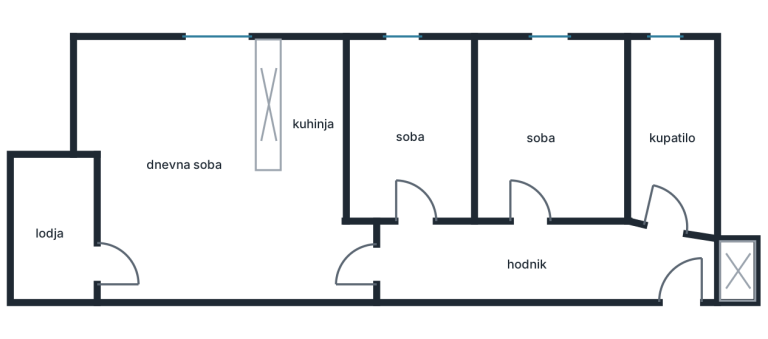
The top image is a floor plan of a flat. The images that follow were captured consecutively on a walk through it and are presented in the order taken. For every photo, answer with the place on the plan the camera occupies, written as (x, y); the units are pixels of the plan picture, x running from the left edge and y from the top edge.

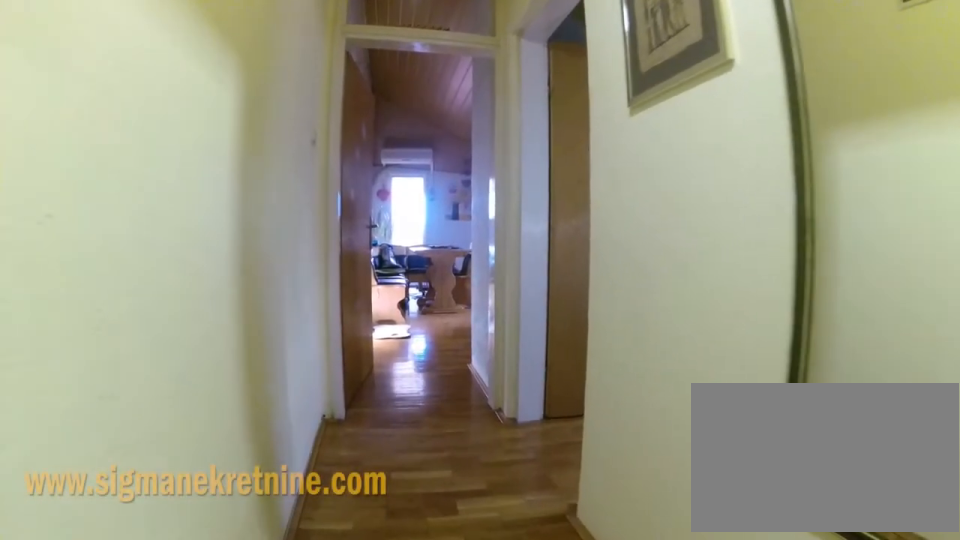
(490, 255)
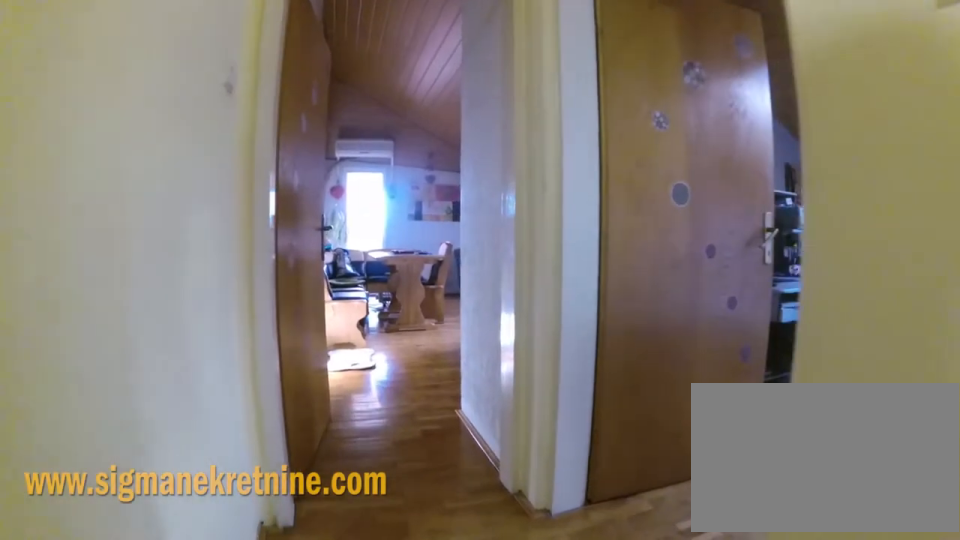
(456, 256)
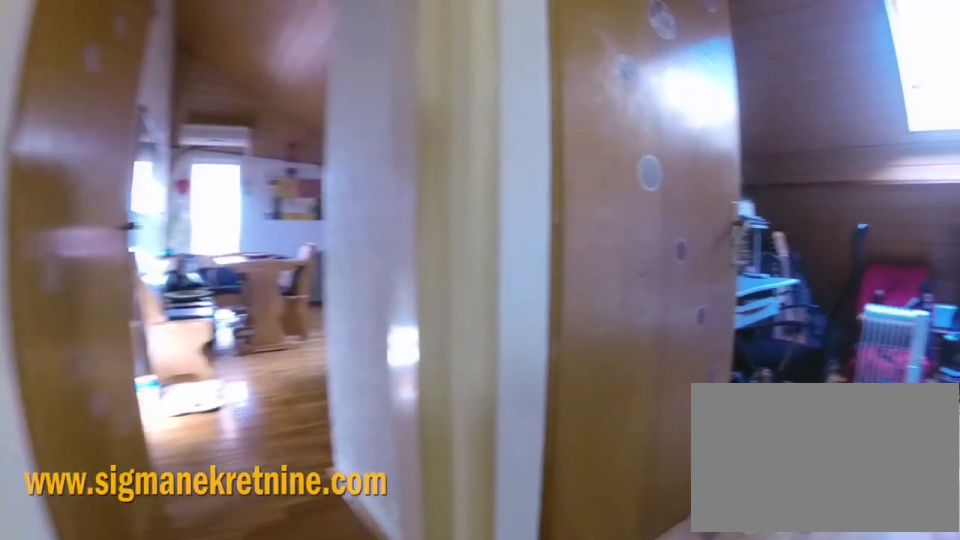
(433, 255)
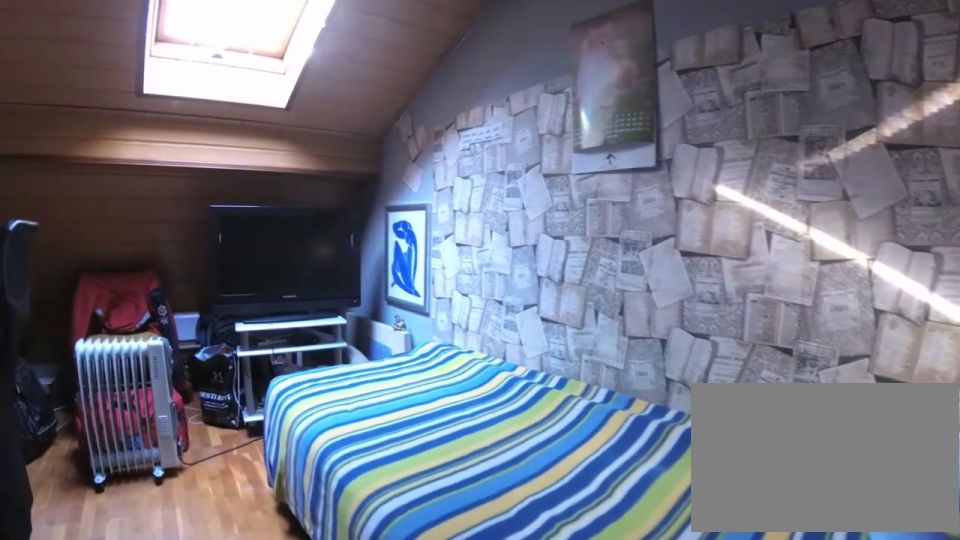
(412, 219)
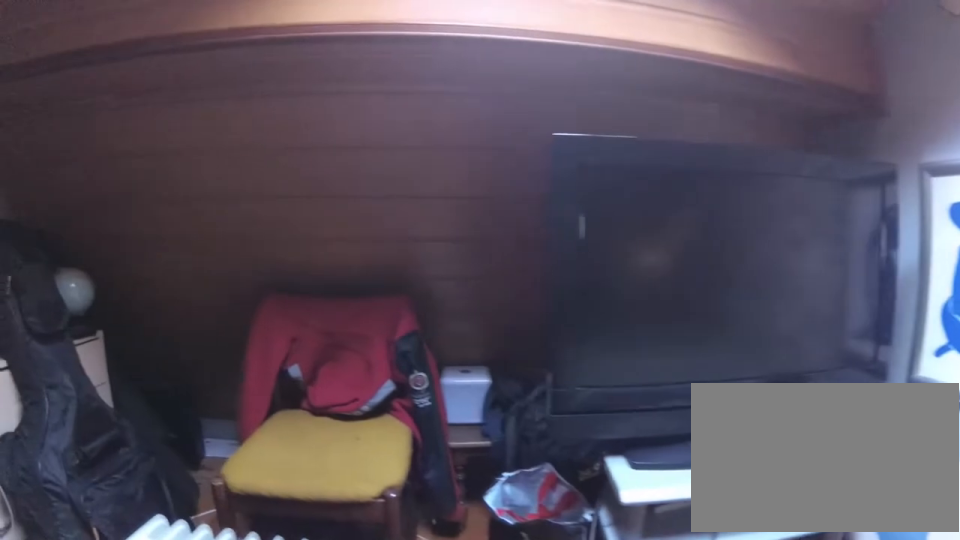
(440, 140)
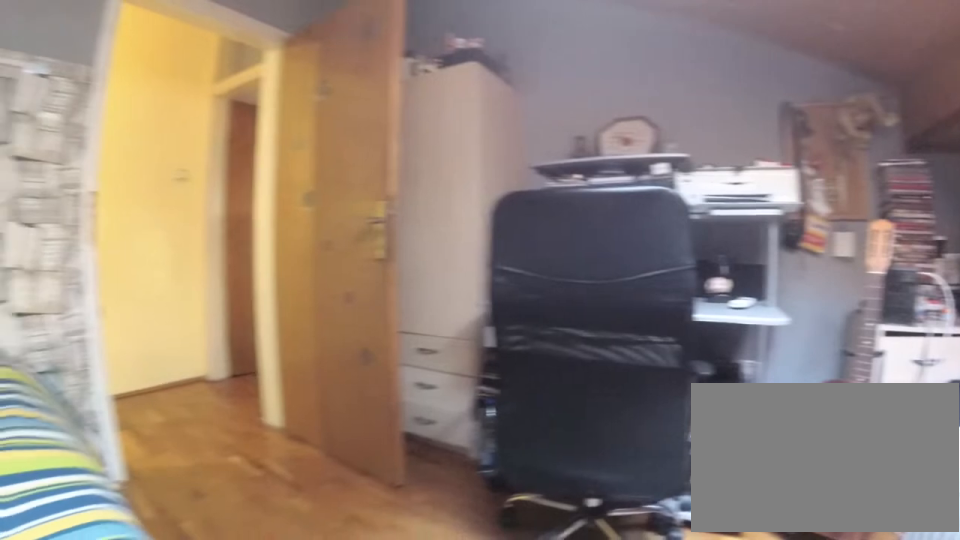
(457, 106)
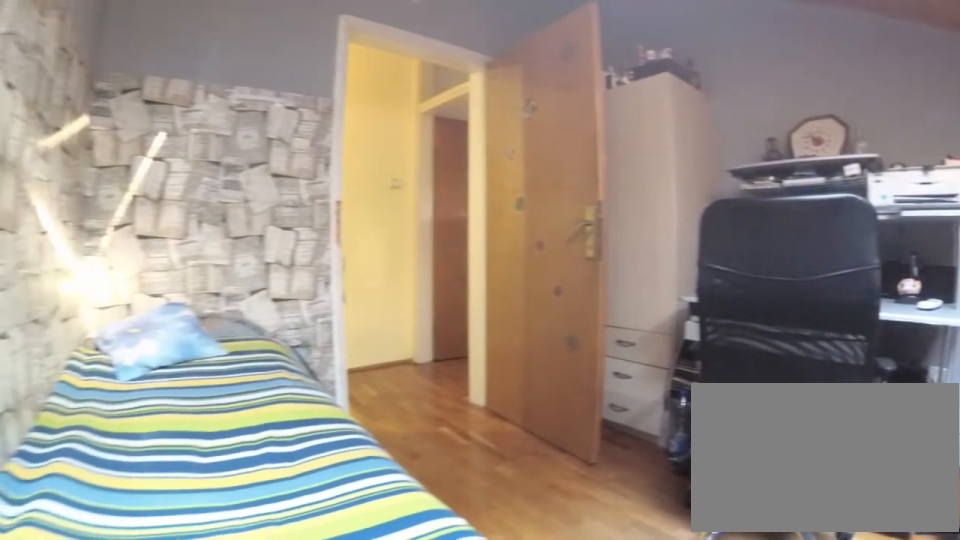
(456, 88)
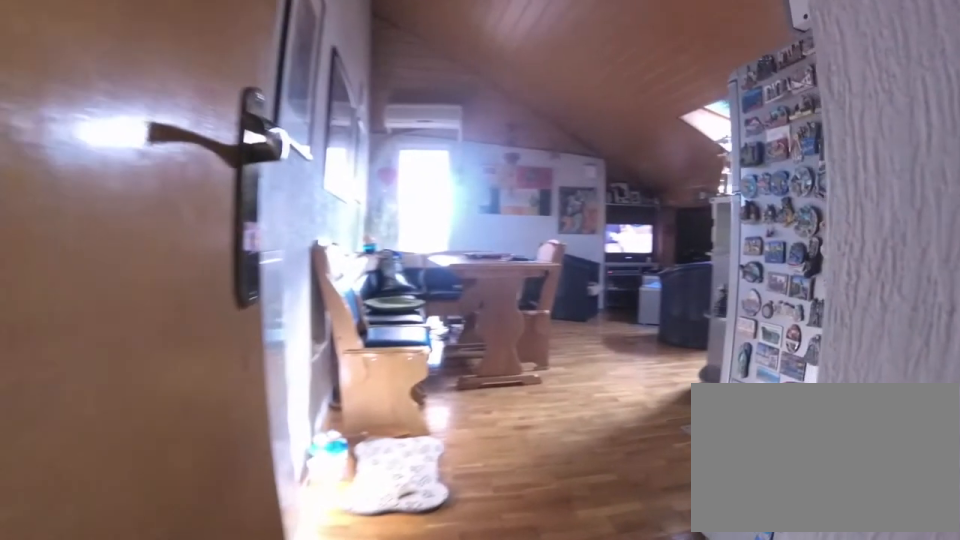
(401, 265)
